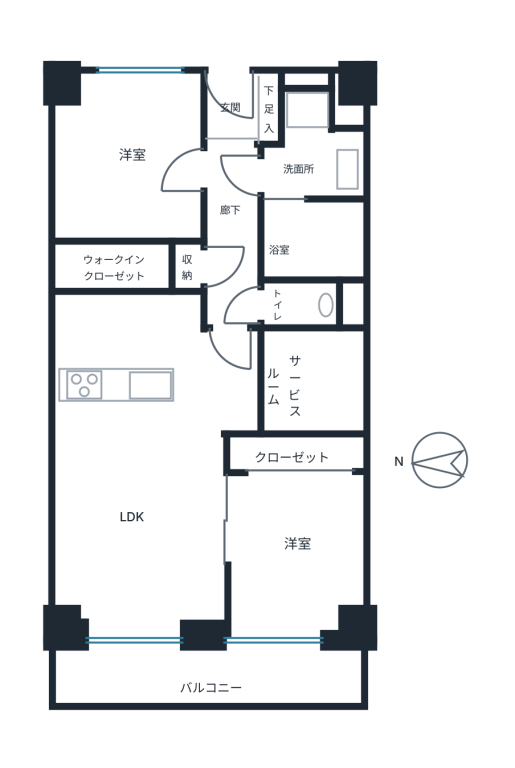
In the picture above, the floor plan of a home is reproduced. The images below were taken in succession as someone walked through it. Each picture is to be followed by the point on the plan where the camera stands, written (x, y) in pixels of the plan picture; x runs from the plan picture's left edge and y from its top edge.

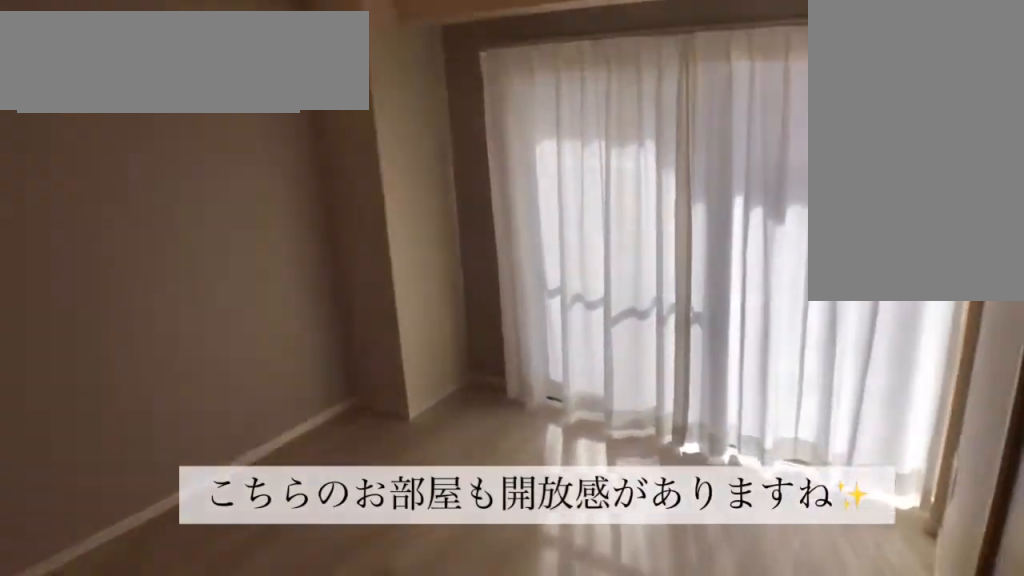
(303, 539)
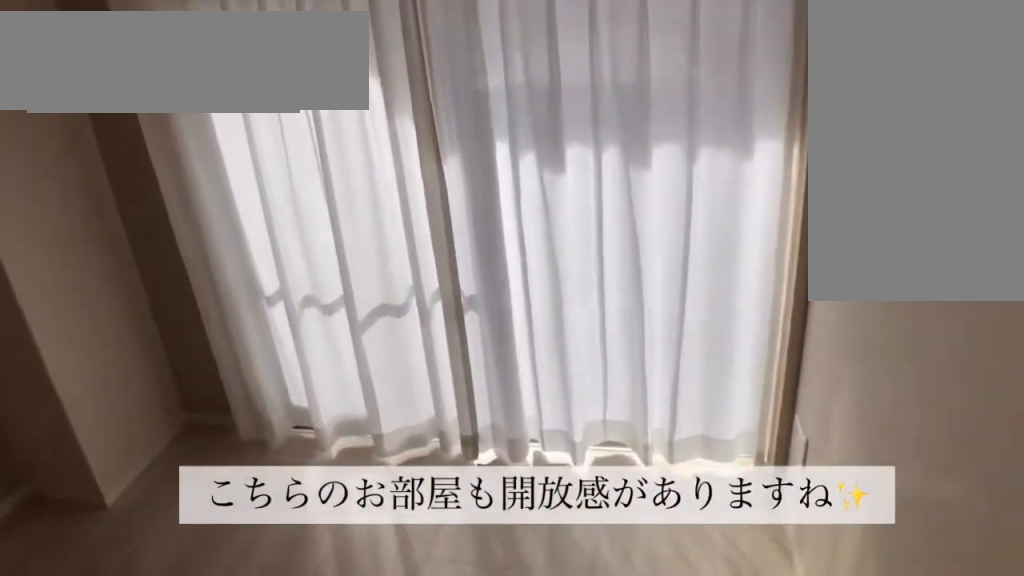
(303, 539)
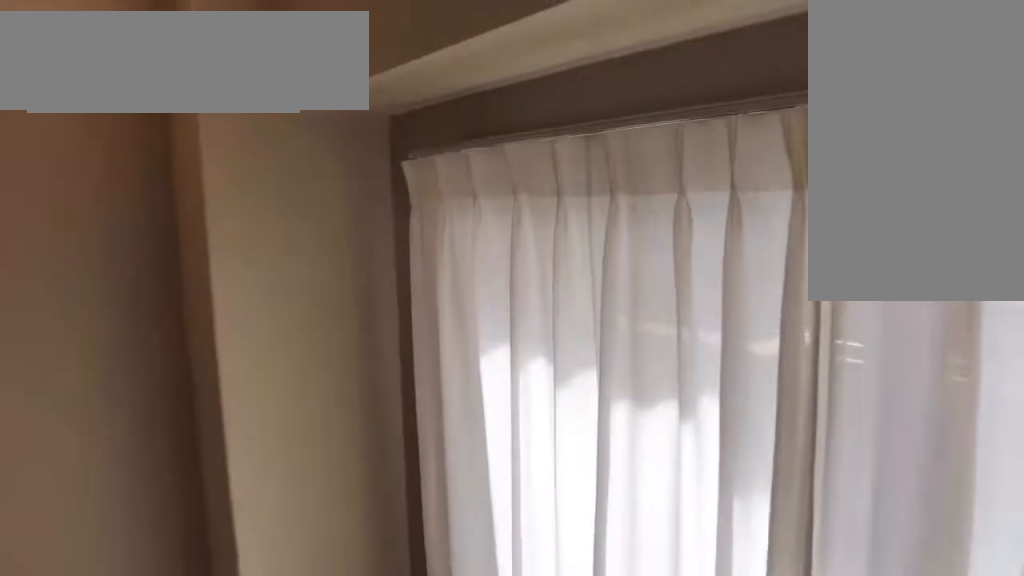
(316, 530)
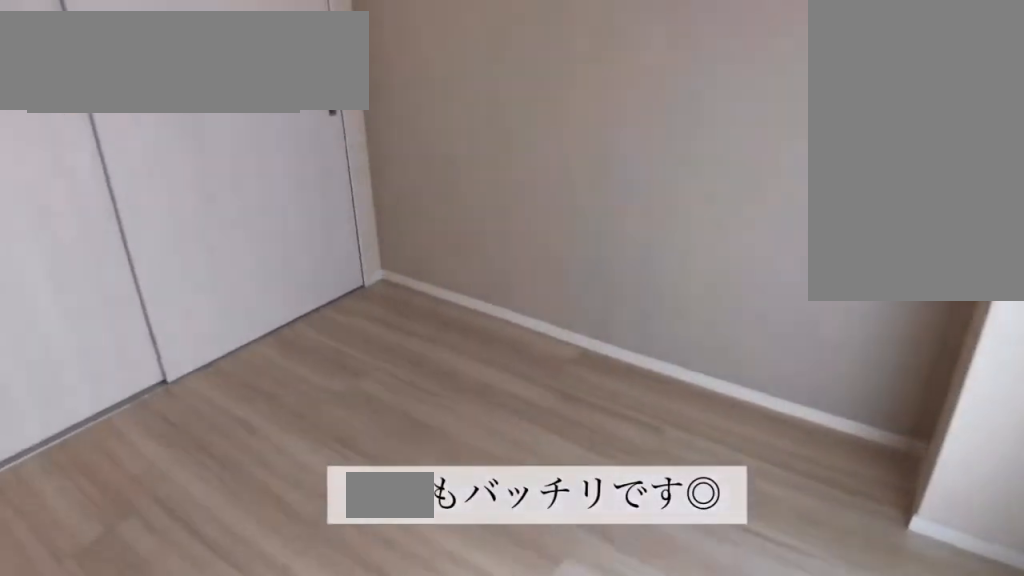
(304, 539)
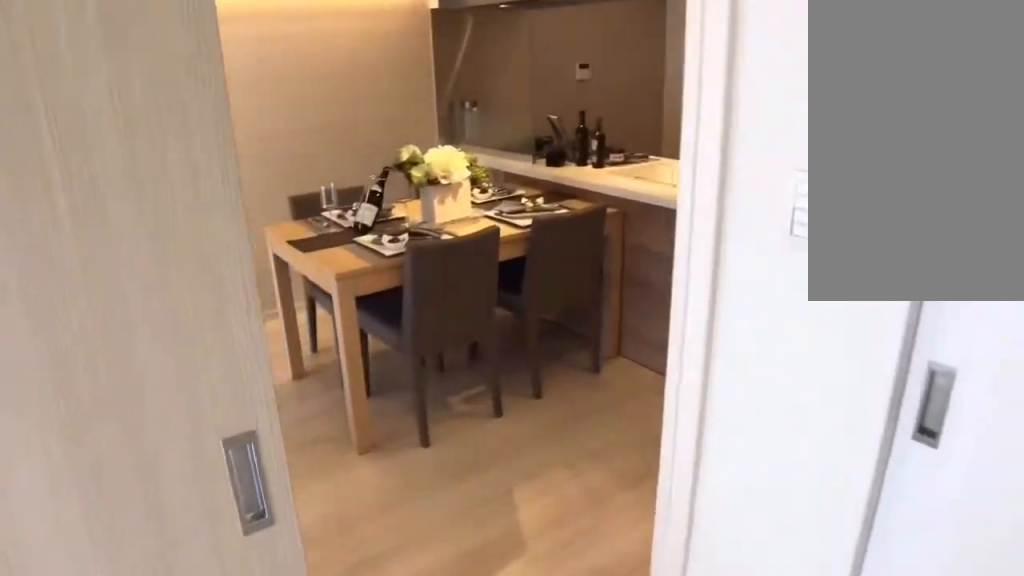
(303, 539)
